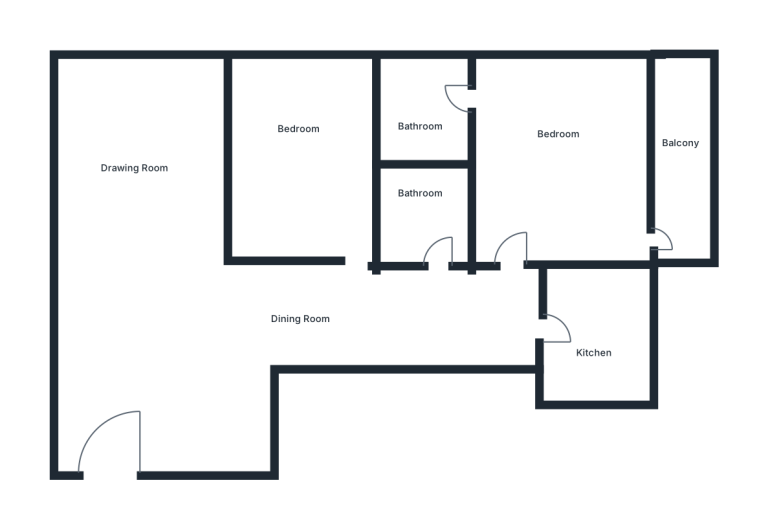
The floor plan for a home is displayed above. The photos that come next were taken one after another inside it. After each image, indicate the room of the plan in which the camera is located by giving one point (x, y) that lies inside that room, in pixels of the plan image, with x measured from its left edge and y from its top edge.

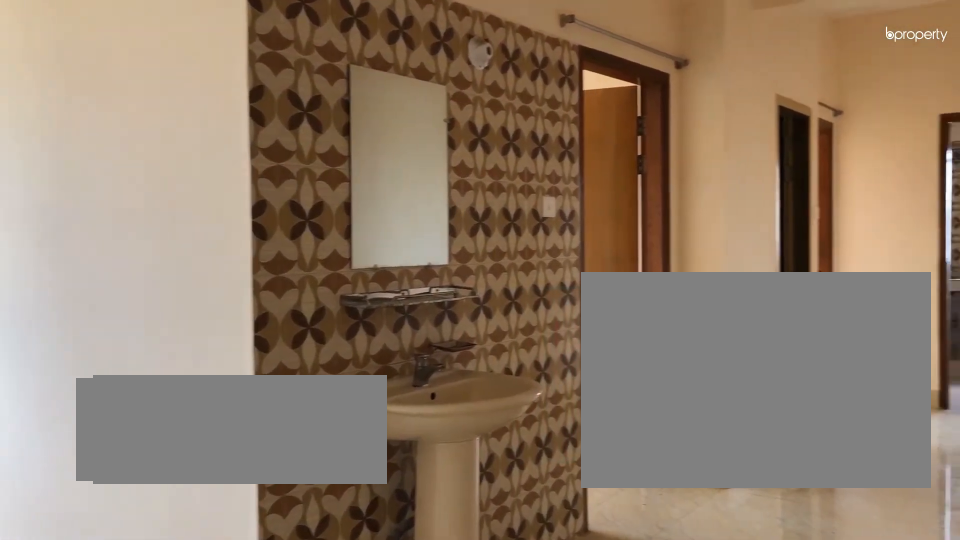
(170, 330)
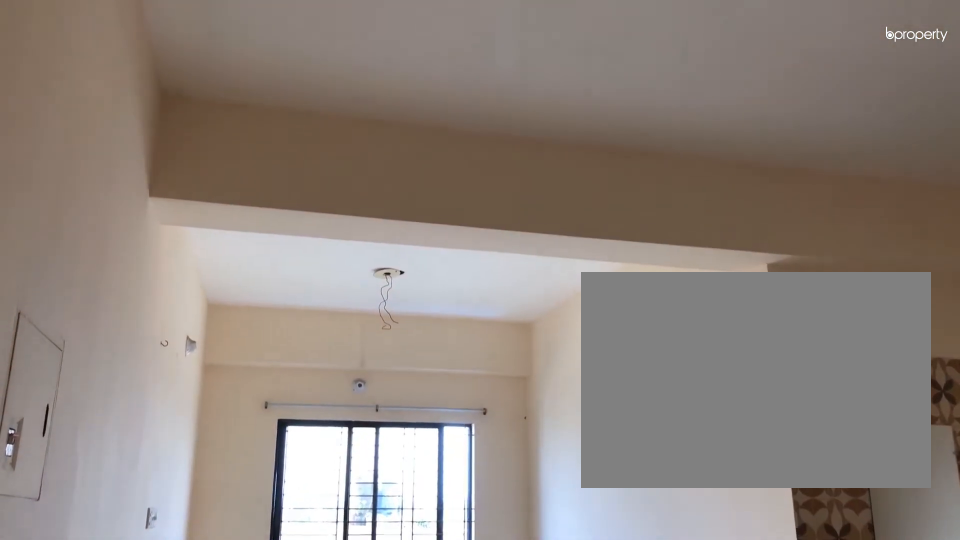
(170, 330)
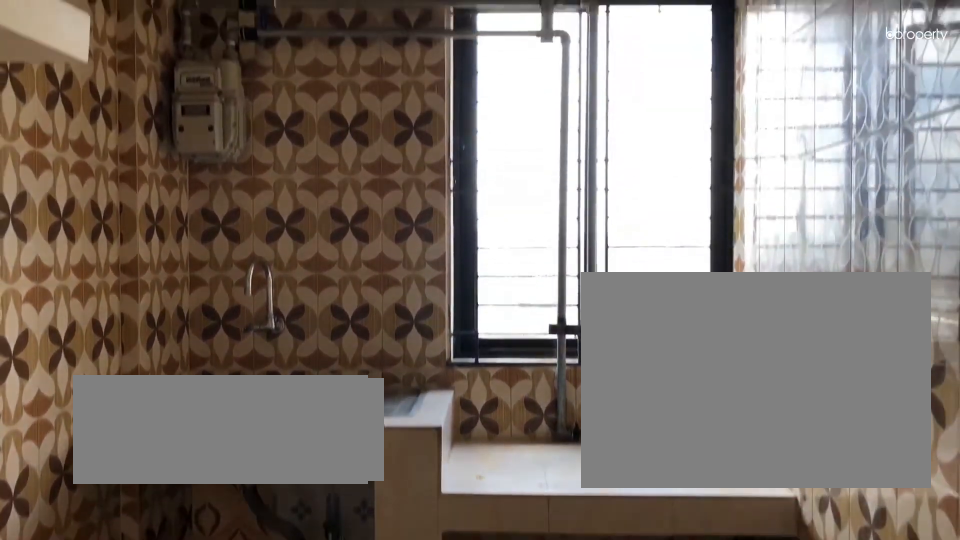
(590, 327)
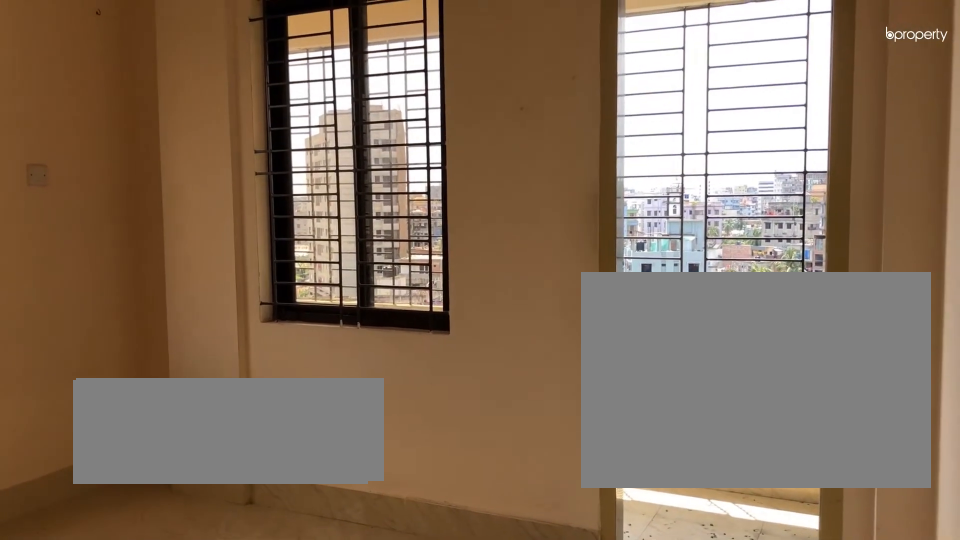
(561, 149)
